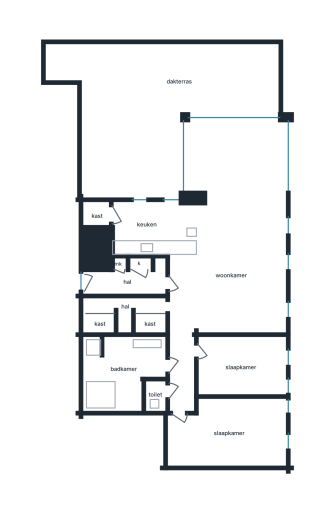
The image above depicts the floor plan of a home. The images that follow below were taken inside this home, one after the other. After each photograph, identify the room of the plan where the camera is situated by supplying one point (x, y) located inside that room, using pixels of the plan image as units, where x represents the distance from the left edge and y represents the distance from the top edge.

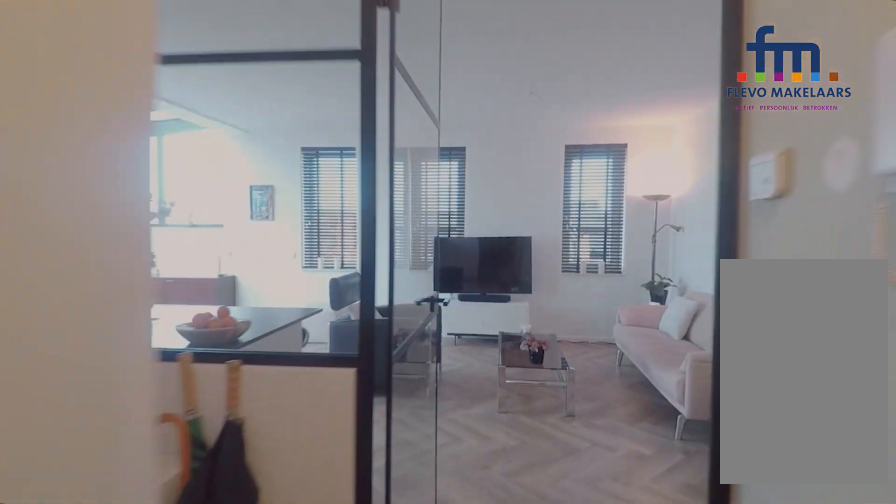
(127, 281)
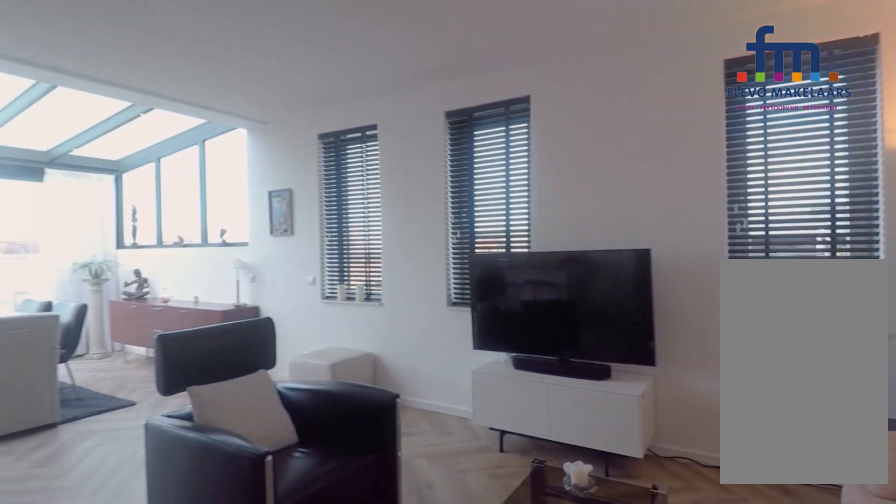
(229, 236)
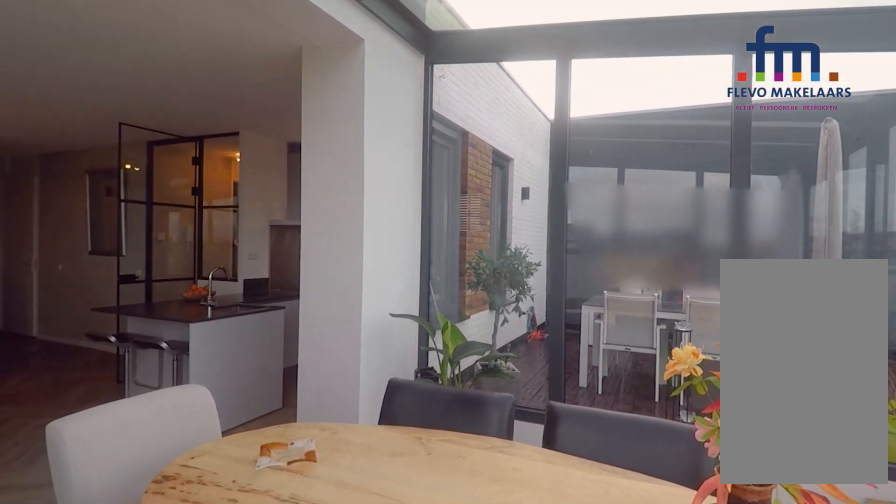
(229, 241)
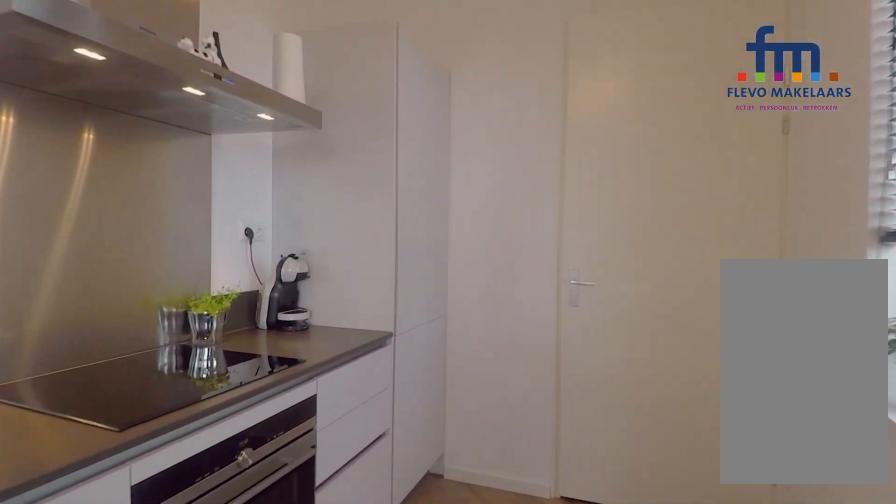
(158, 229)
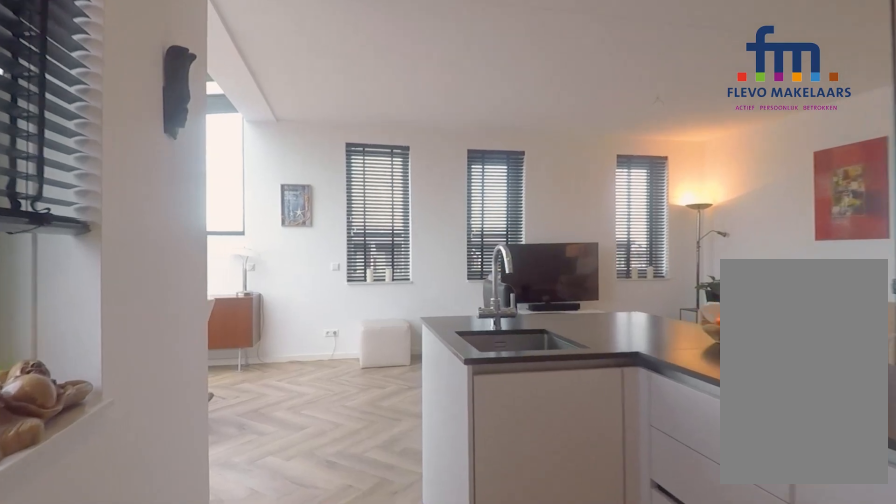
(158, 229)
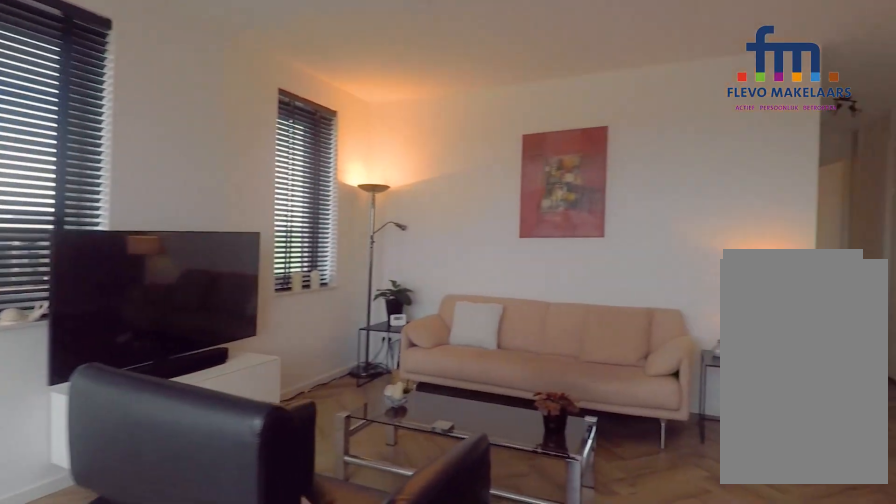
(231, 241)
